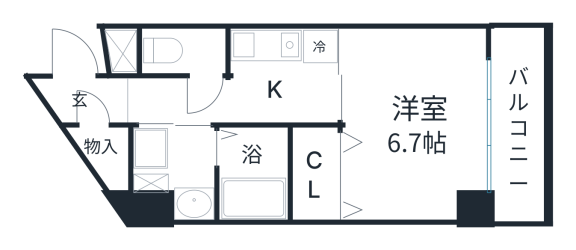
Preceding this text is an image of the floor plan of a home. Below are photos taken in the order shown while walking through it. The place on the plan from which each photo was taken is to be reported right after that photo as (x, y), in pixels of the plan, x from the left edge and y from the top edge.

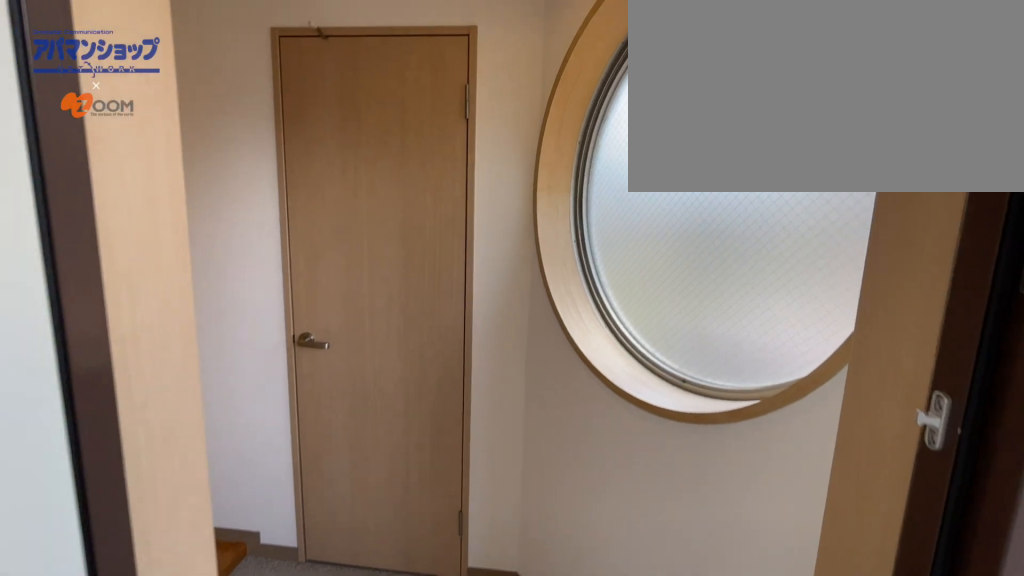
(63, 49)
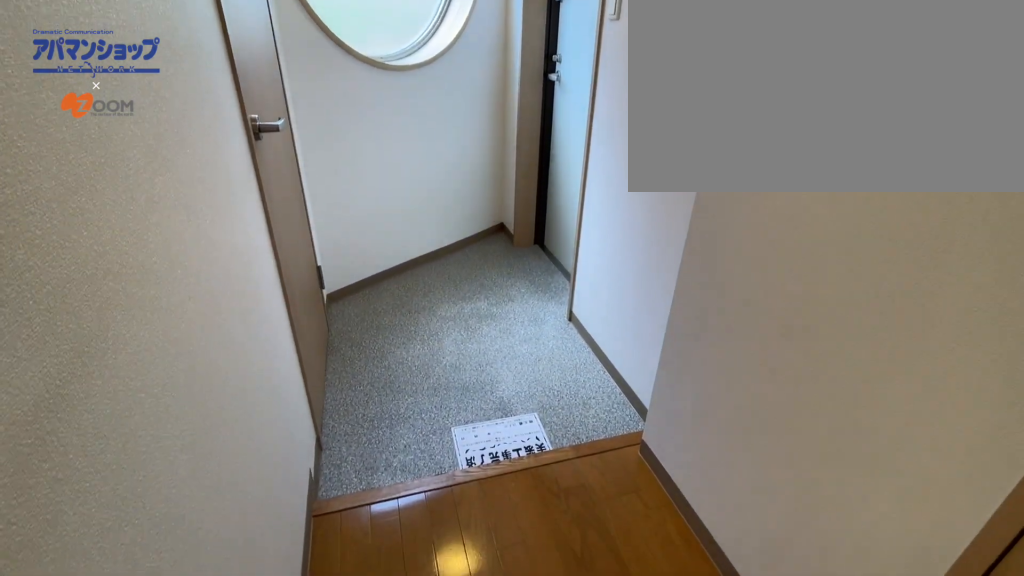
(133, 98)
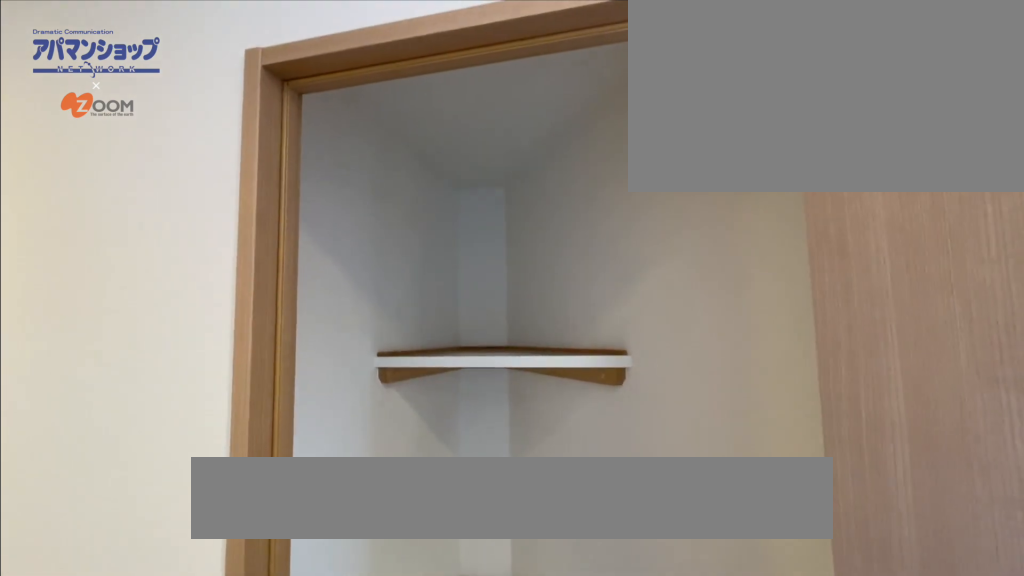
(90, 79)
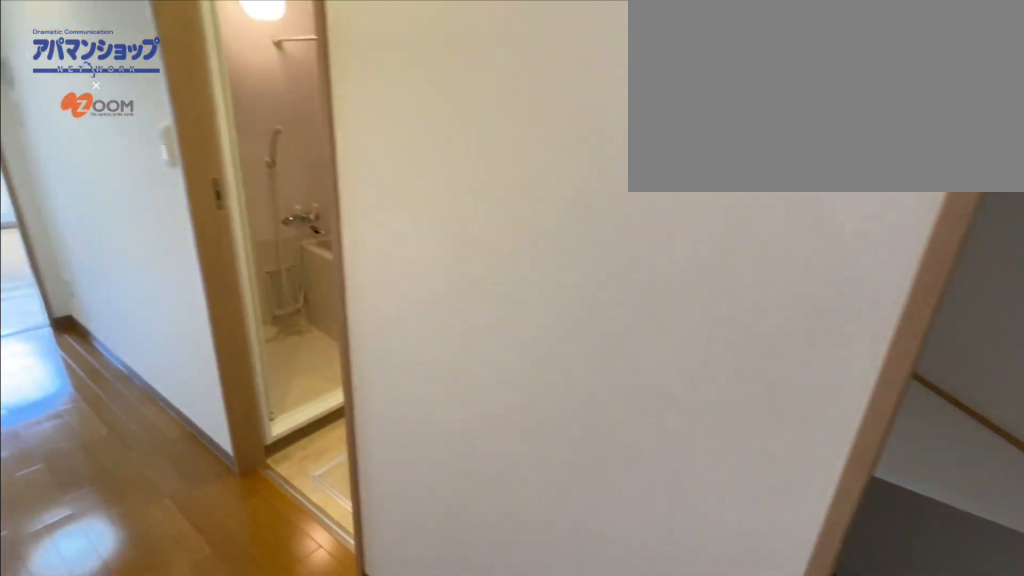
(90, 79)
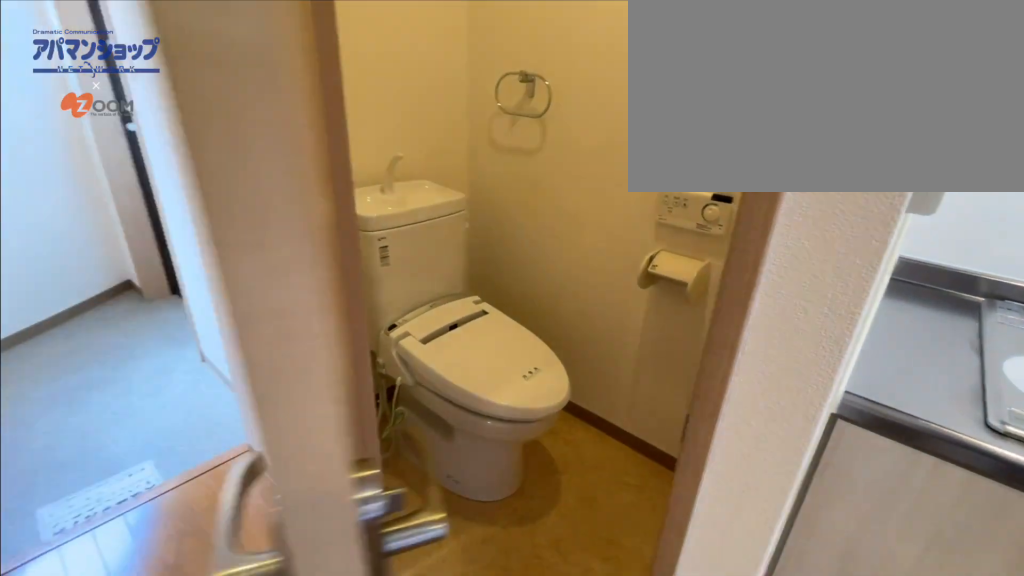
(228, 86)
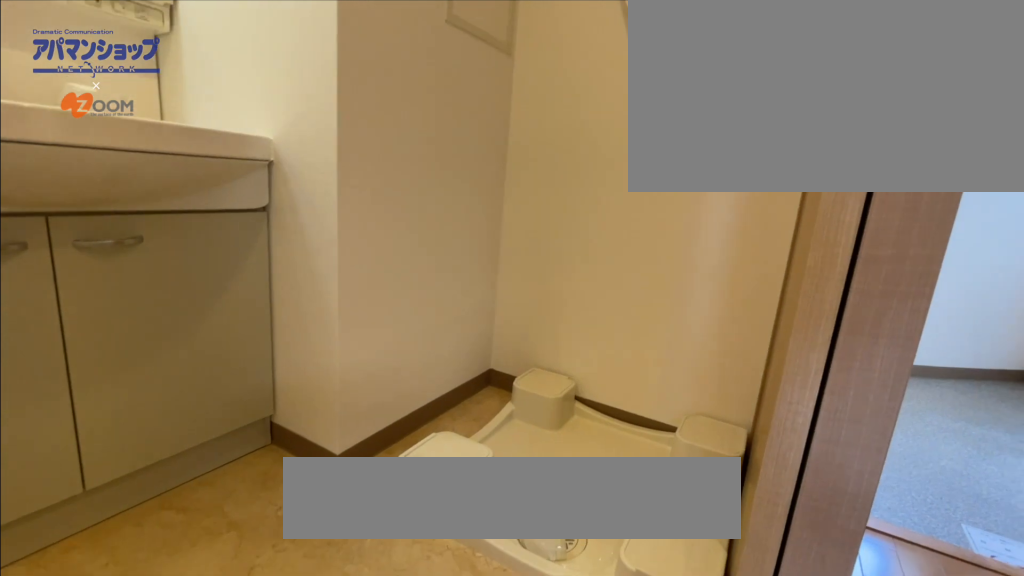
(192, 100)
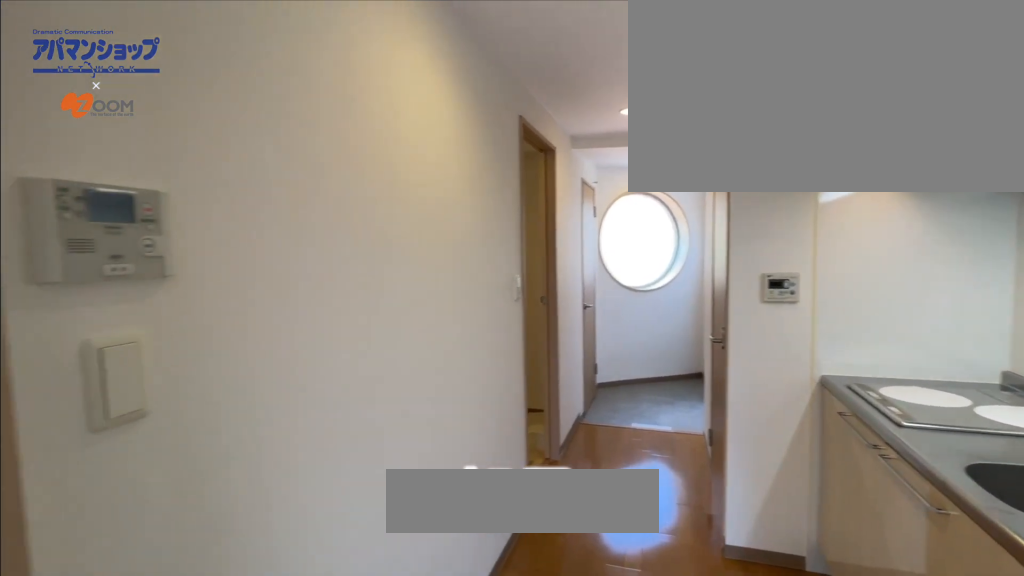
(359, 104)
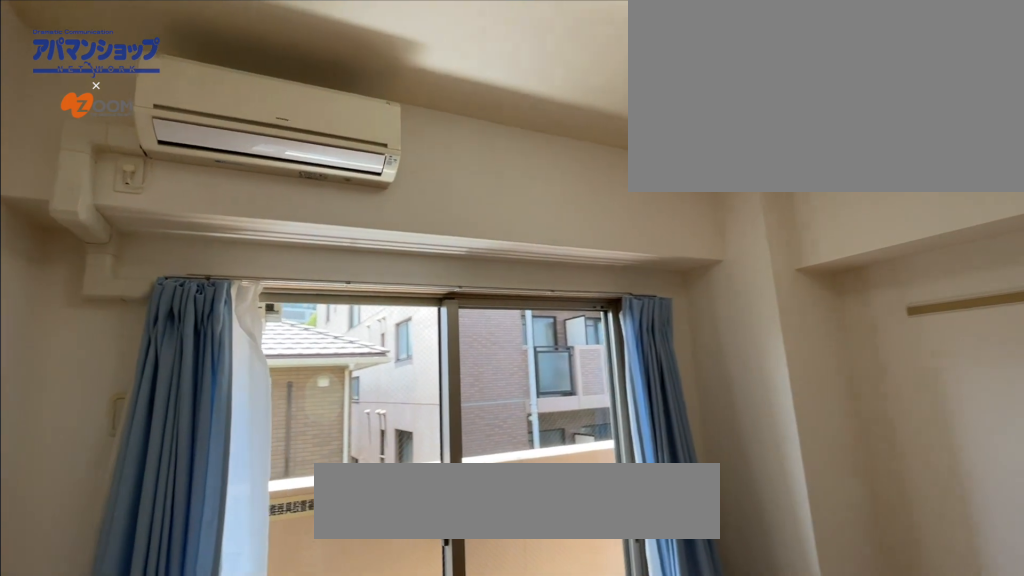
(358, 43)
